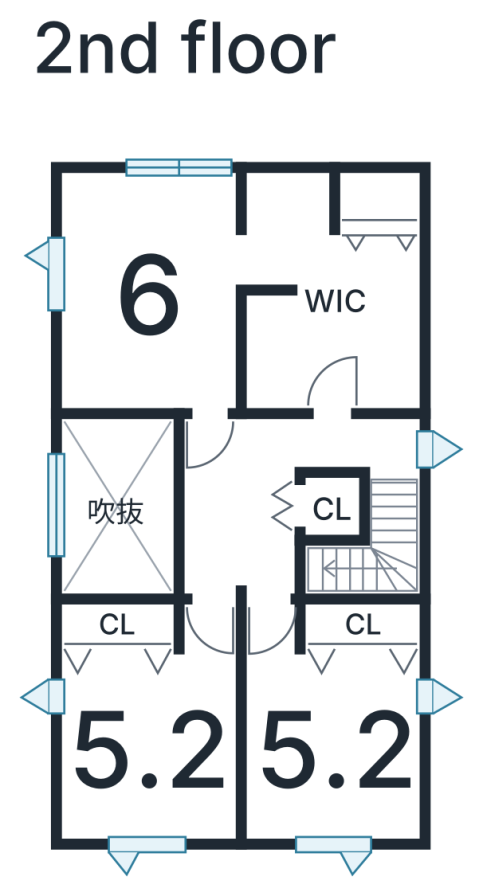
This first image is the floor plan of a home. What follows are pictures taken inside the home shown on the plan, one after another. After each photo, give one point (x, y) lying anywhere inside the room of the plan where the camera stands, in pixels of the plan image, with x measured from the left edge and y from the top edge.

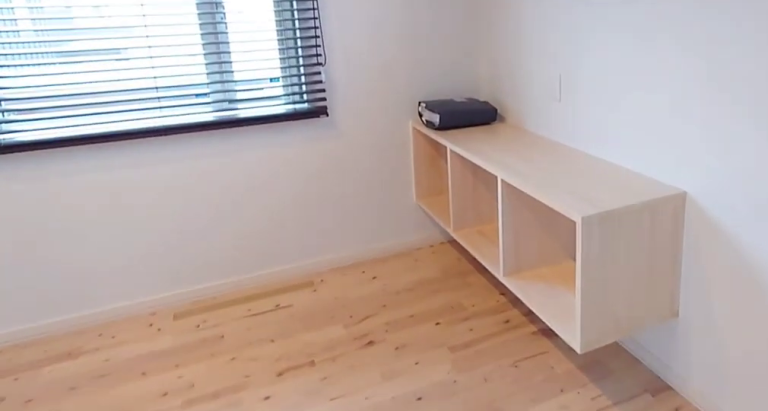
(142, 297)
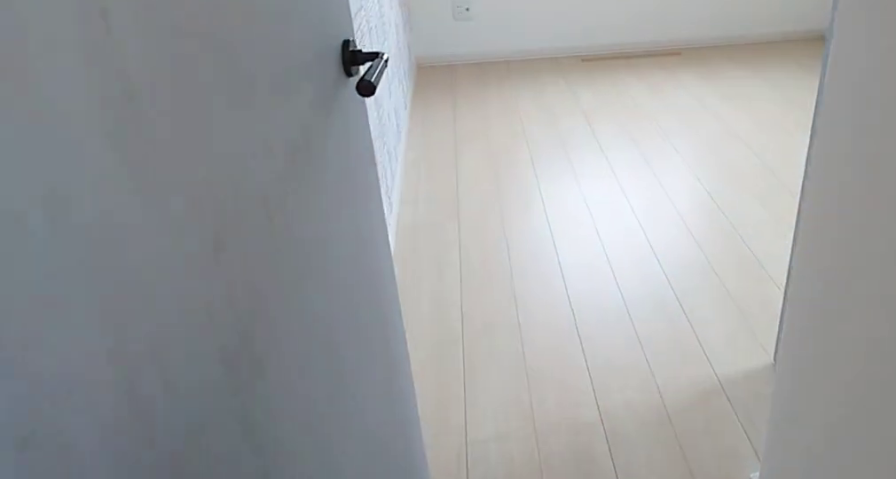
(150, 763)
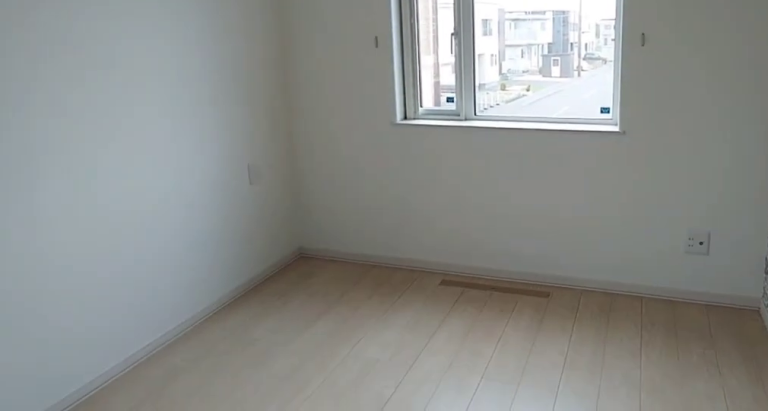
(344, 758)
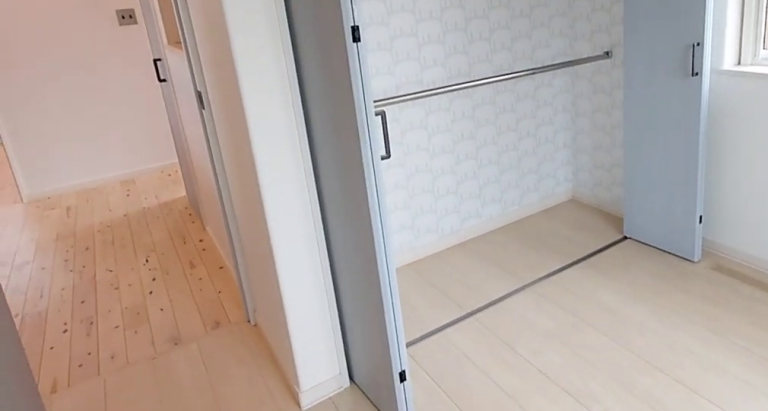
(344, 758)
